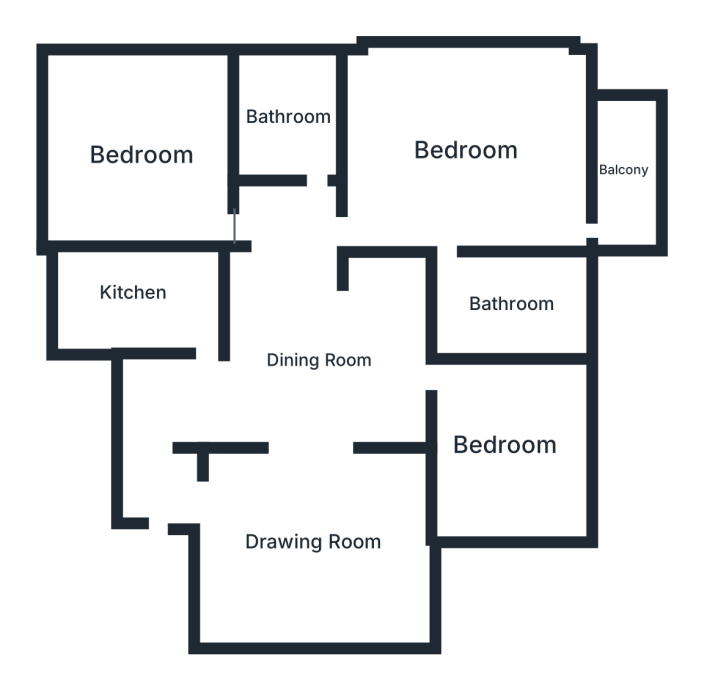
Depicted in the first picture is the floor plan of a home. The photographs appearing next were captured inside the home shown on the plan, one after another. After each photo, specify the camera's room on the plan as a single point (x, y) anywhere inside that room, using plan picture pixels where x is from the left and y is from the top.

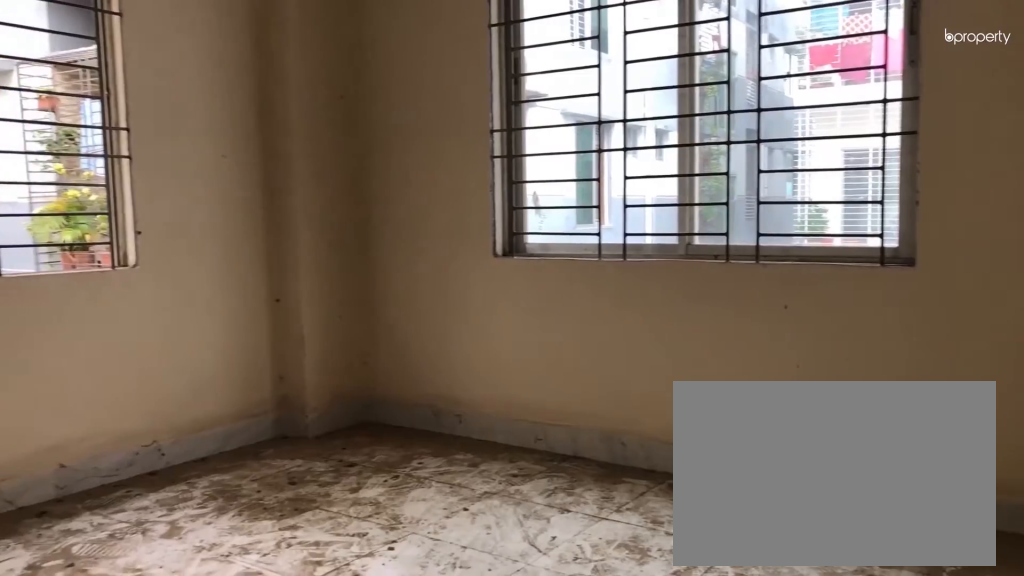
(138, 157)
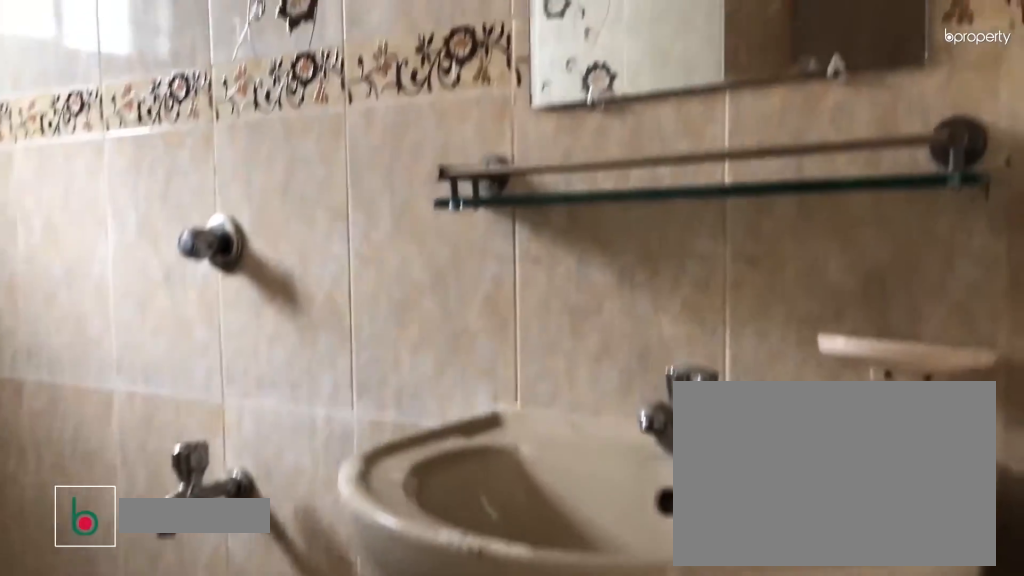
(291, 114)
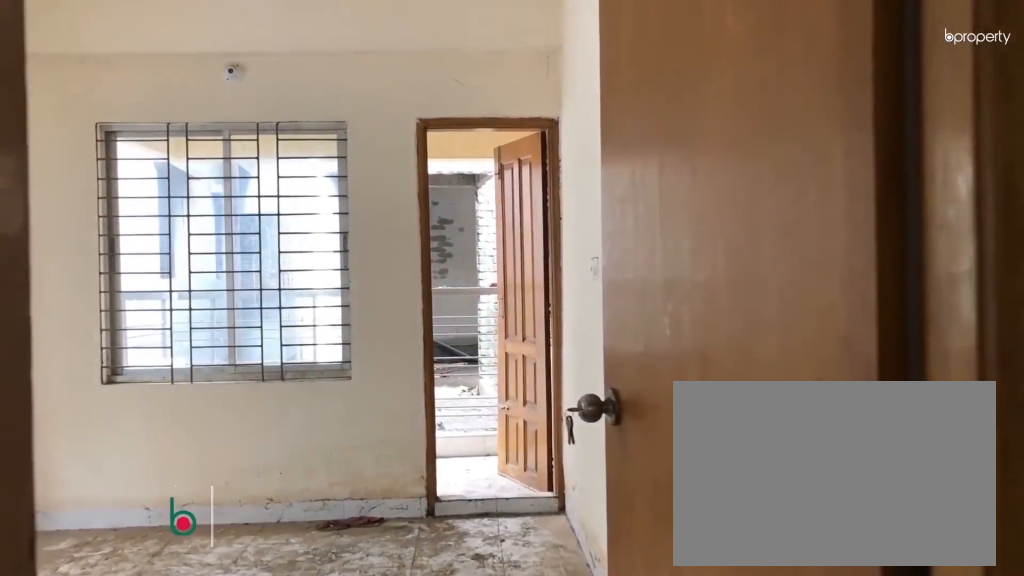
(468, 152)
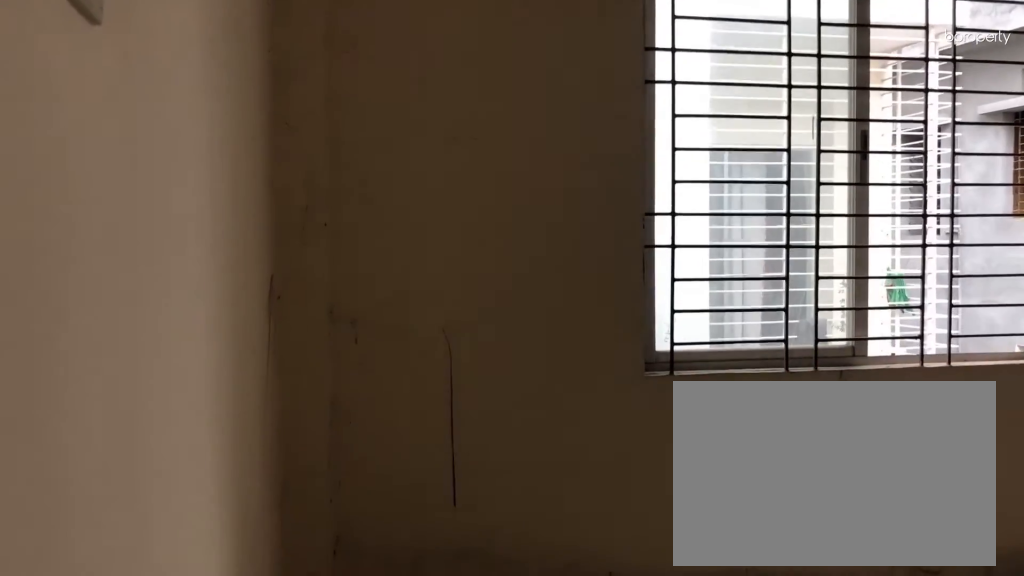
(468, 152)
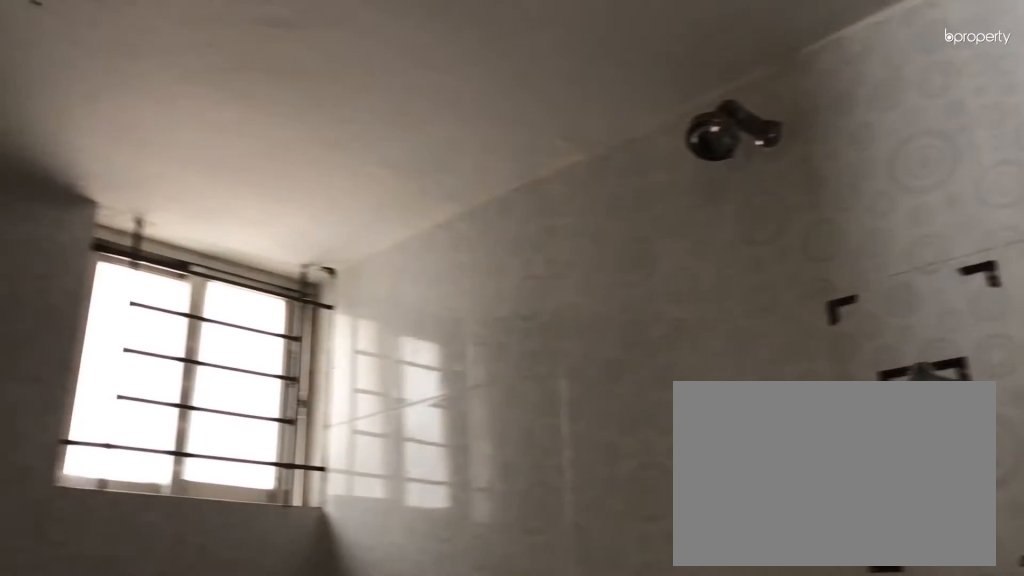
(506, 303)
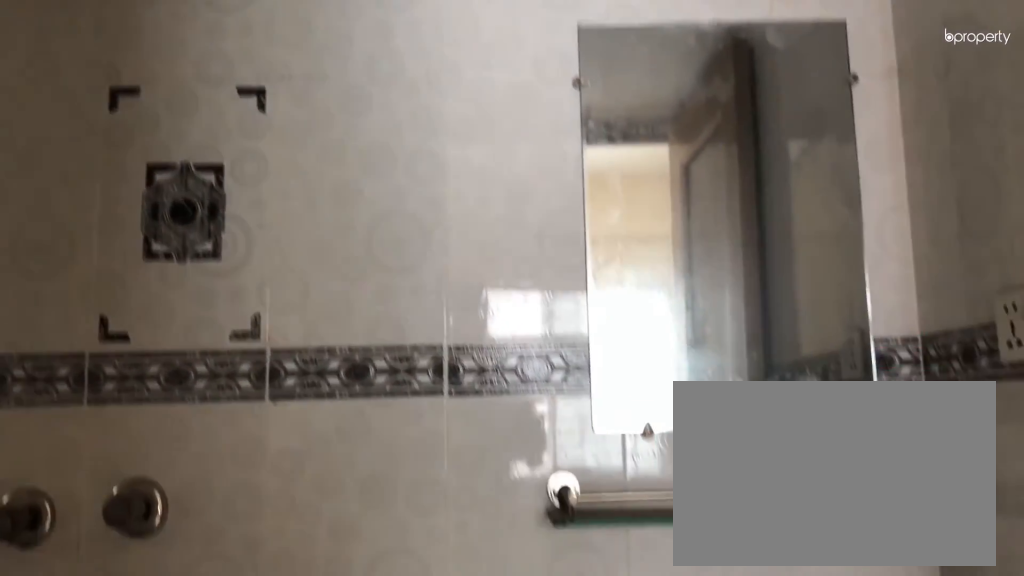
(506, 302)
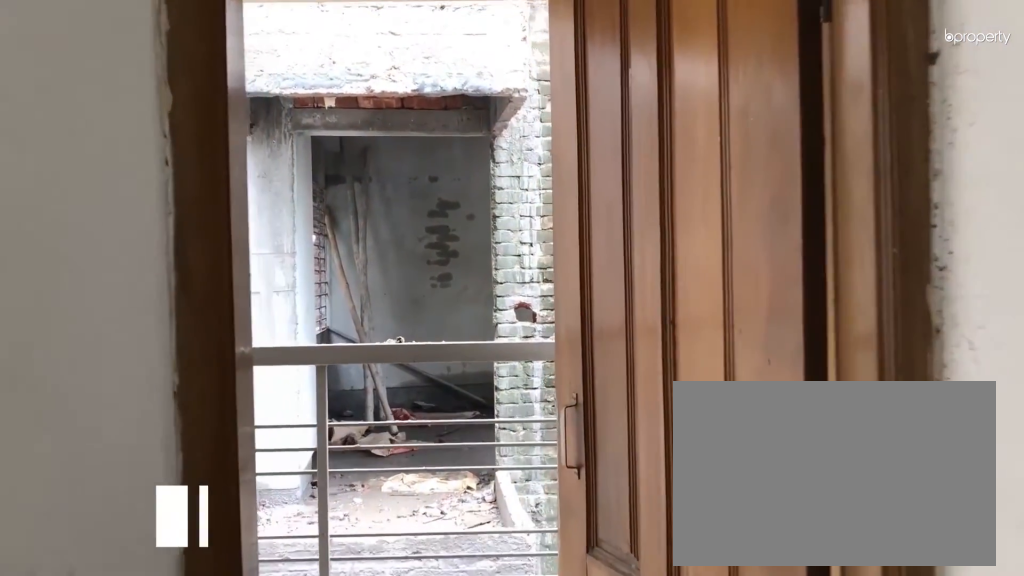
(624, 169)
